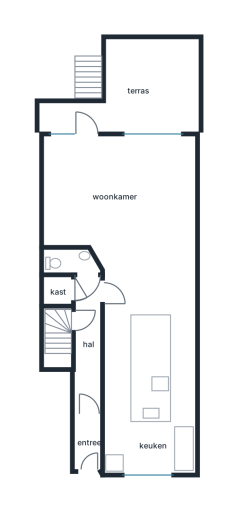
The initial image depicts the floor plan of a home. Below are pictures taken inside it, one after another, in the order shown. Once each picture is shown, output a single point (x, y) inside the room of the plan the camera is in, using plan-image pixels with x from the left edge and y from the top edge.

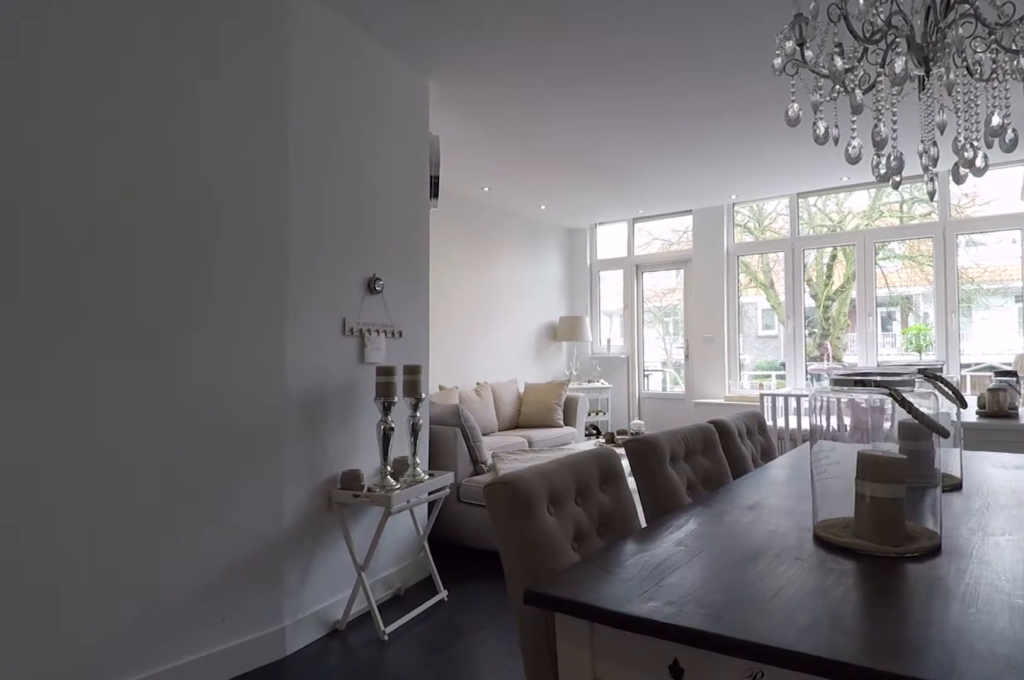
(149, 370)
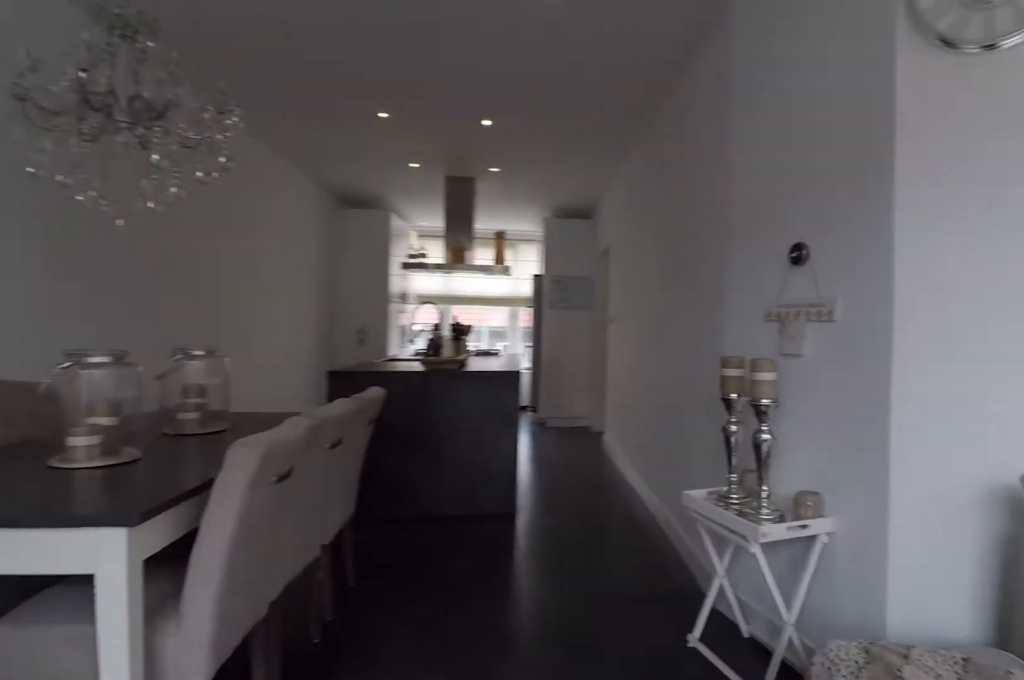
(82, 194)
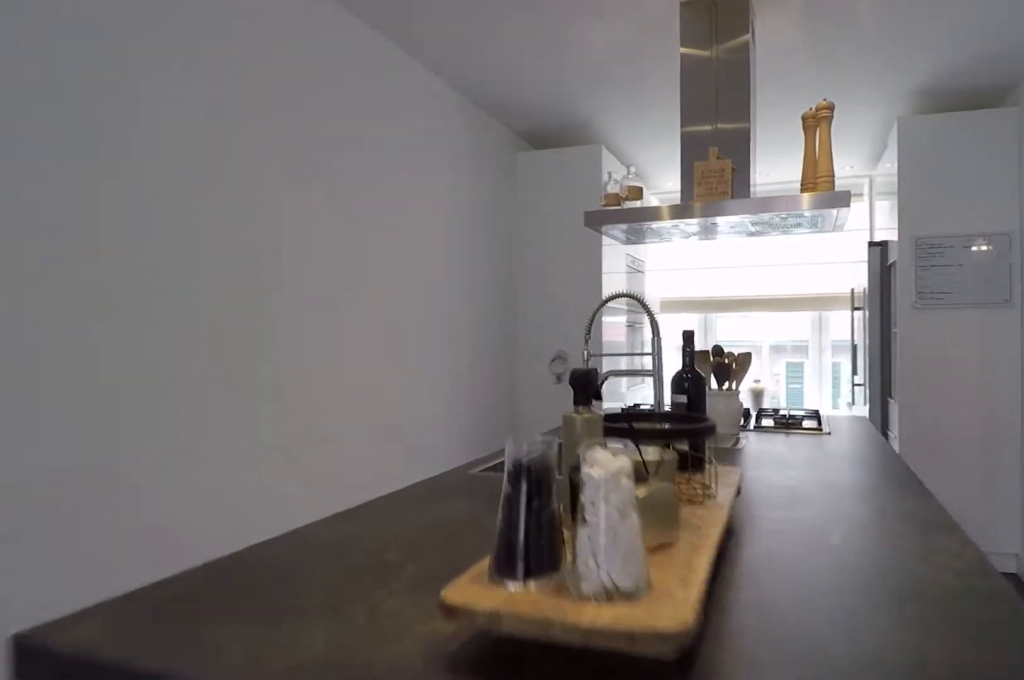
(149, 370)
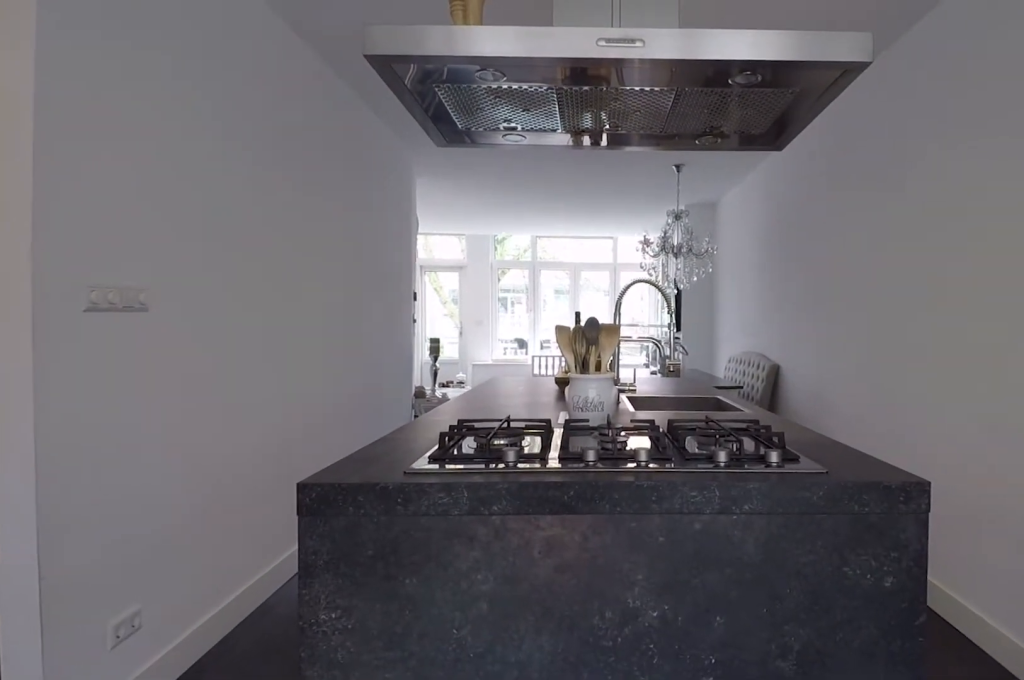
(149, 370)
